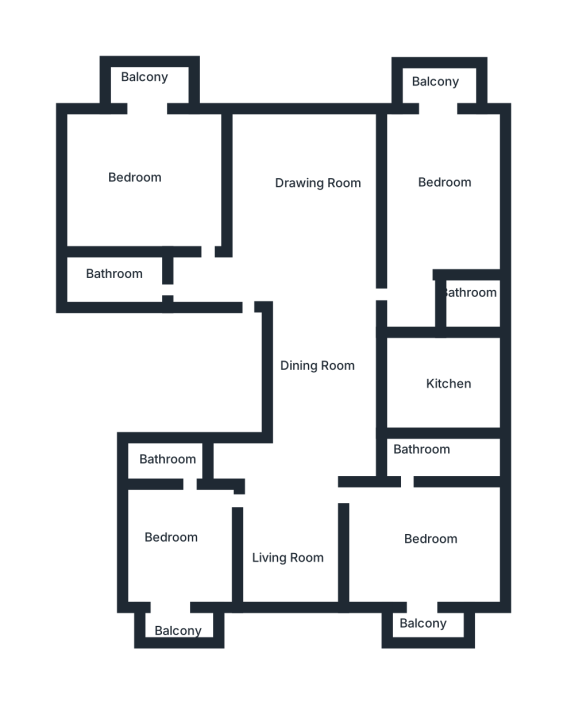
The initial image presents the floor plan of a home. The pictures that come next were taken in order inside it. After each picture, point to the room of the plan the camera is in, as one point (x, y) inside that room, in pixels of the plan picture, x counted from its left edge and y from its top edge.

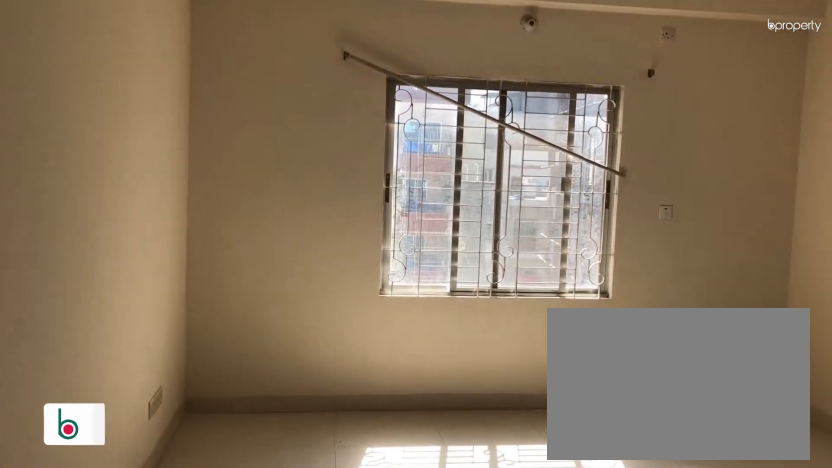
(321, 273)
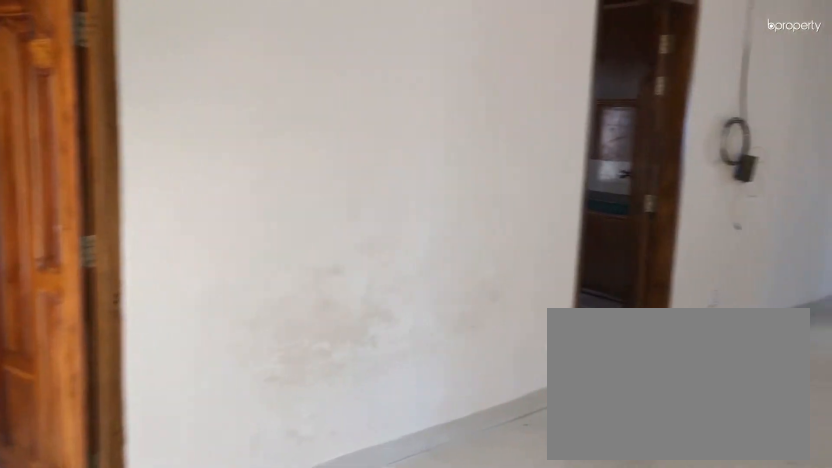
(319, 371)
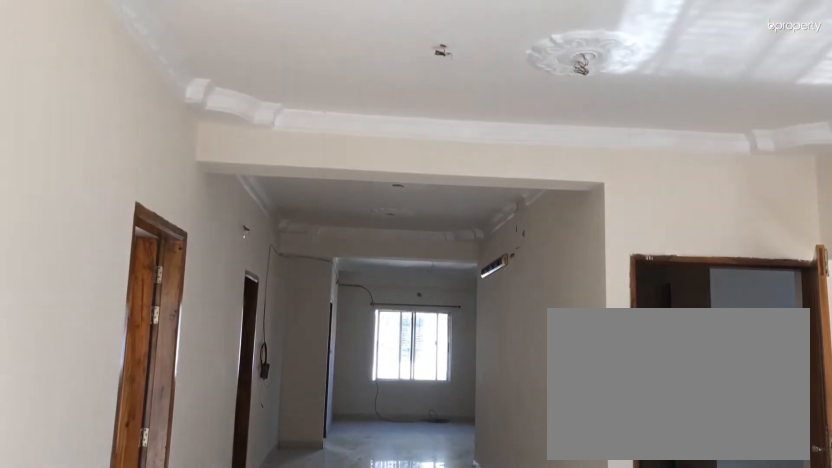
(302, 483)
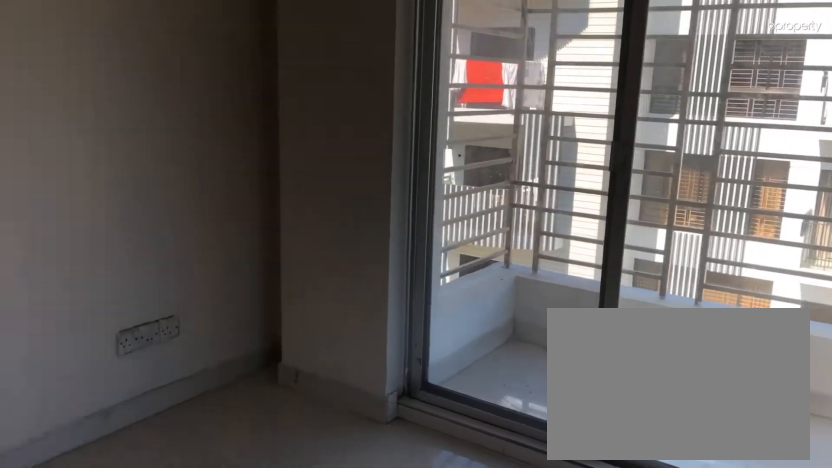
(184, 550)
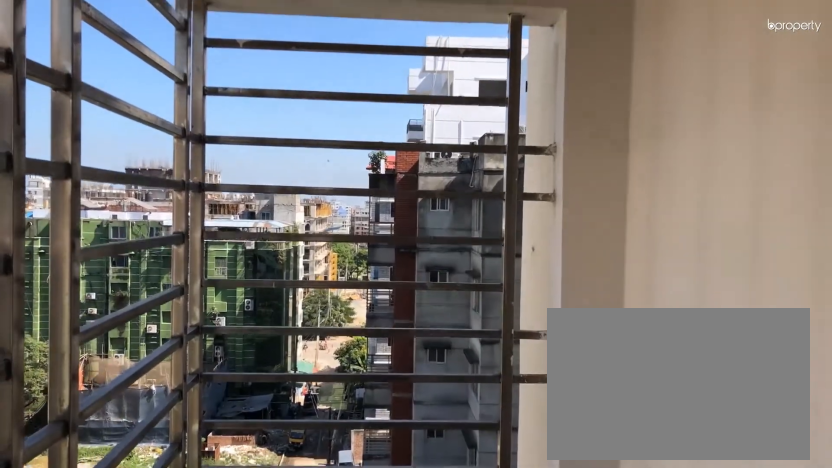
(180, 618)
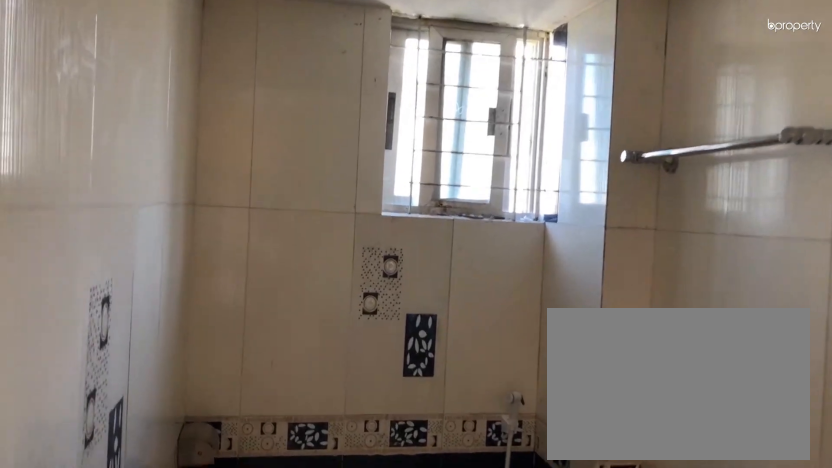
(168, 459)
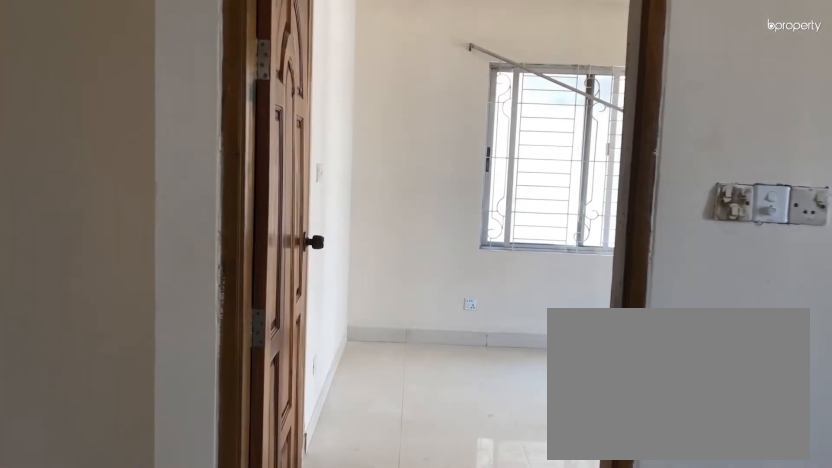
(339, 498)
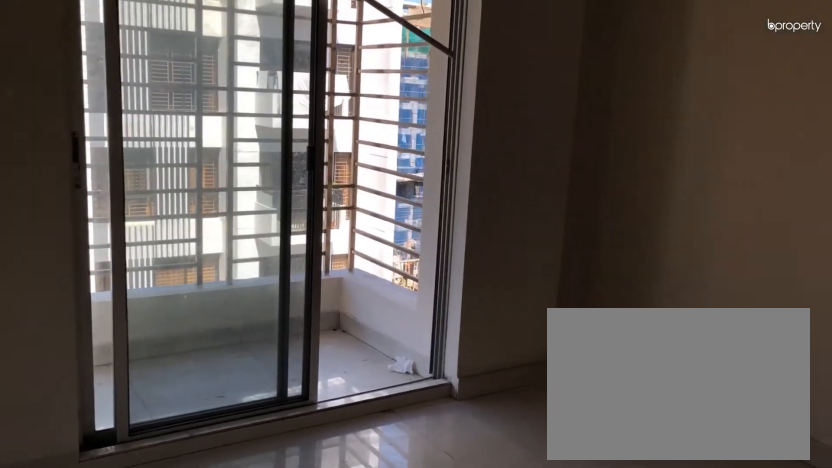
(422, 532)
